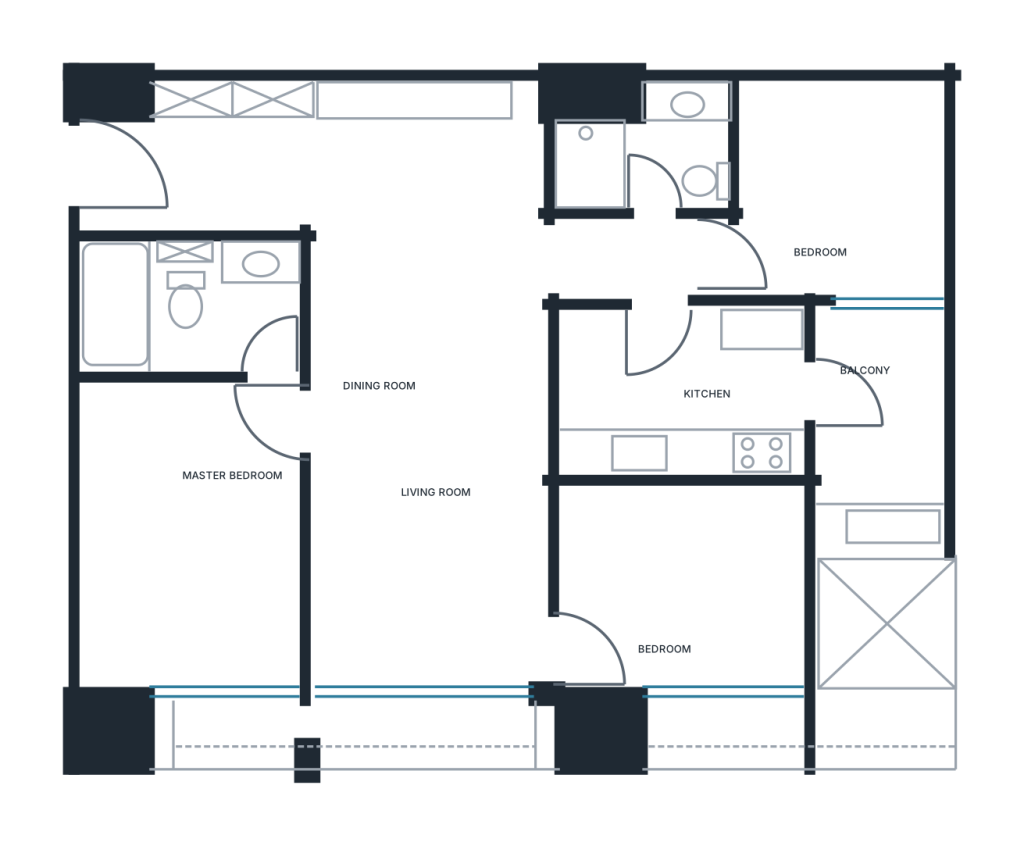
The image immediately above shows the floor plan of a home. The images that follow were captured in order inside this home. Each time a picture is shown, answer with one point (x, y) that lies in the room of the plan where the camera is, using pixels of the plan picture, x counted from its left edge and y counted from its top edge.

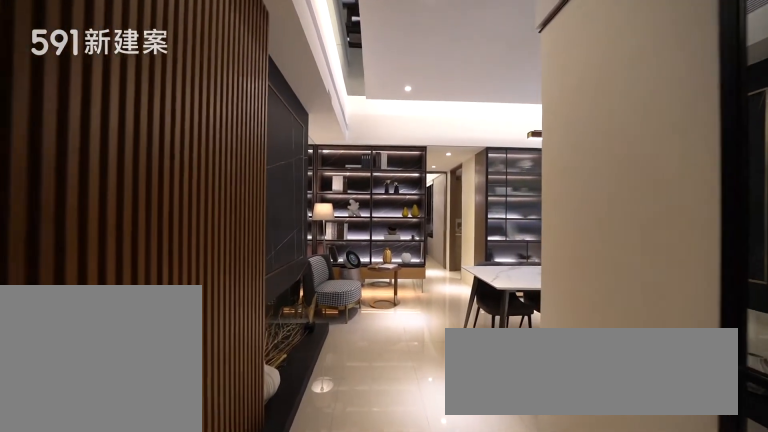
(197, 154)
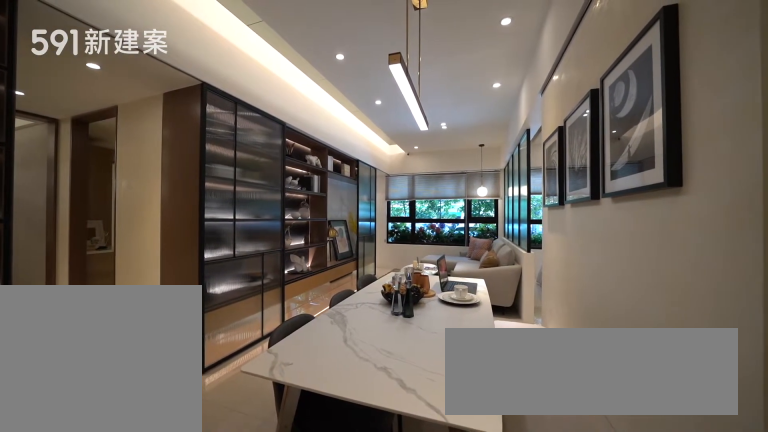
(429, 465)
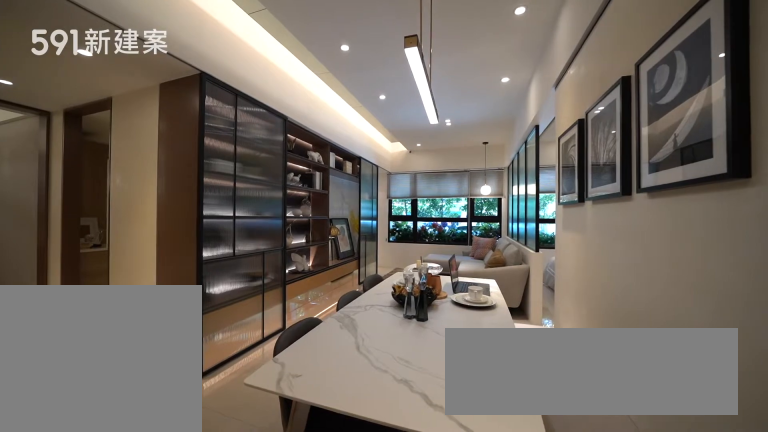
(429, 465)
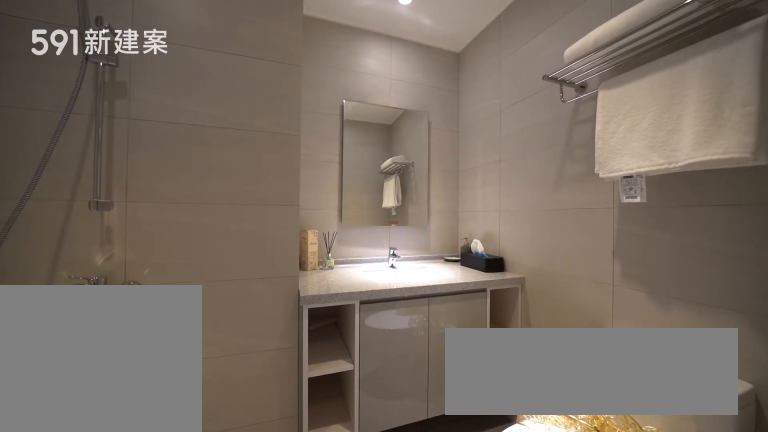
(646, 142)
